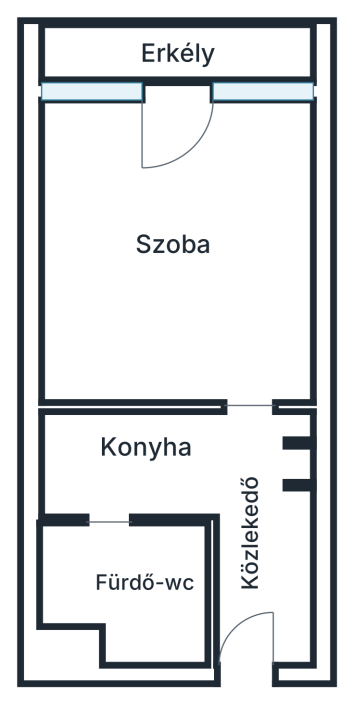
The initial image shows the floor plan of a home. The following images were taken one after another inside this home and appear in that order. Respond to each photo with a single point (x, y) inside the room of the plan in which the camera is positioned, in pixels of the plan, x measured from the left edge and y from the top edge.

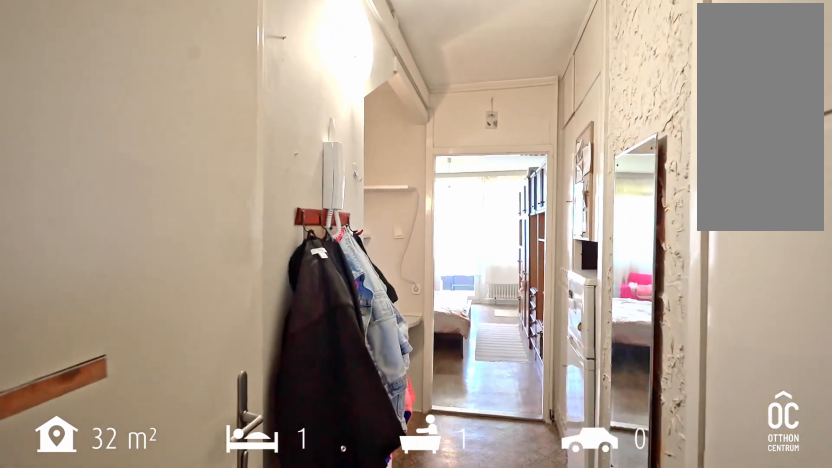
(255, 548)
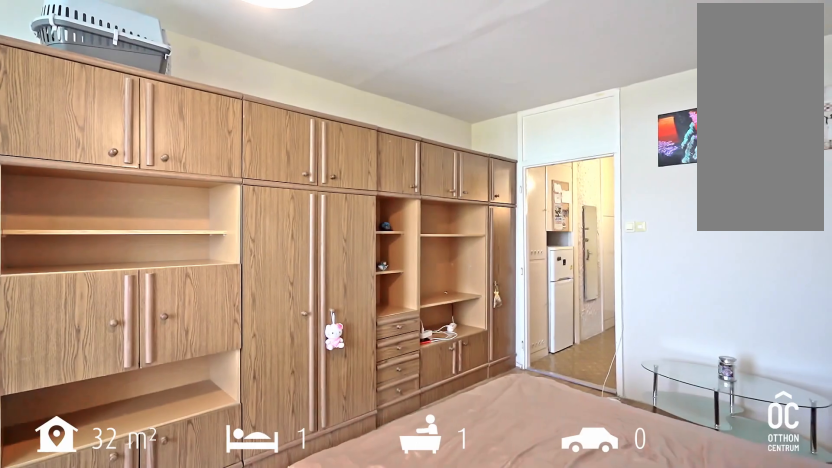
(183, 240)
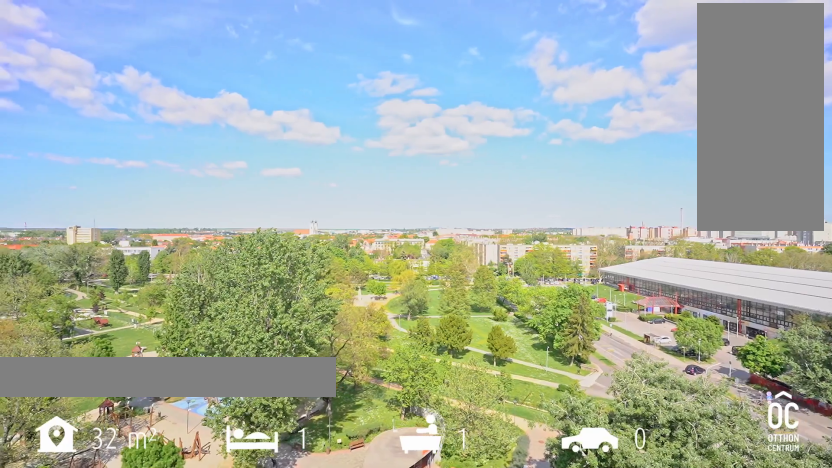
(178, 55)
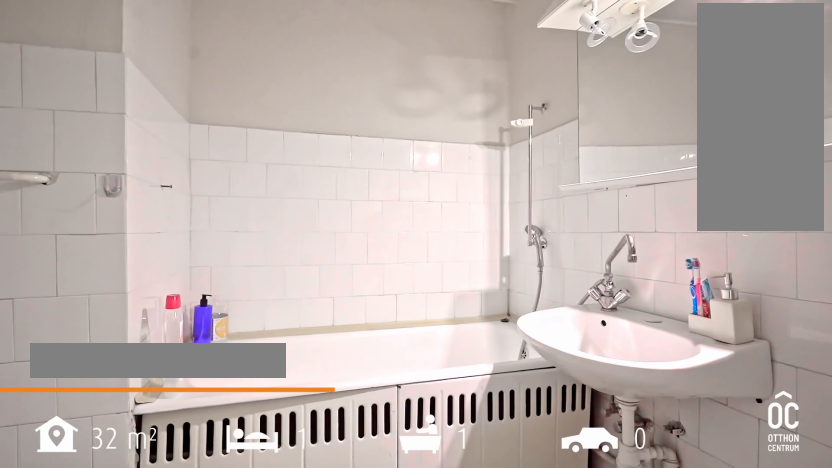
(129, 598)
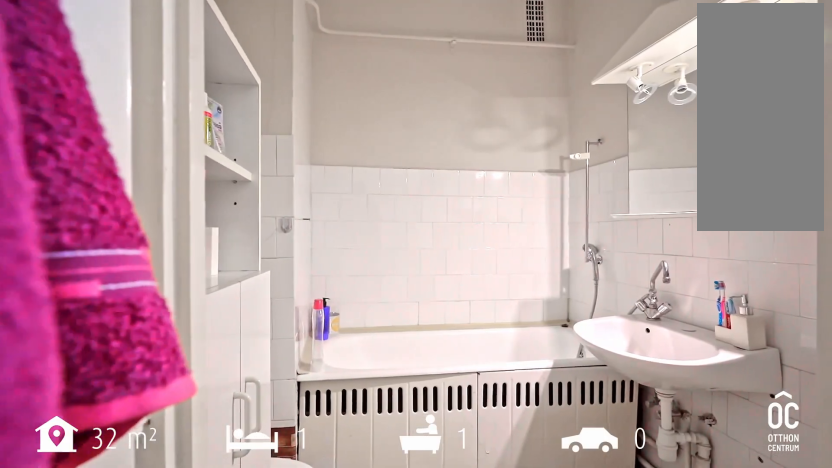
(128, 597)
